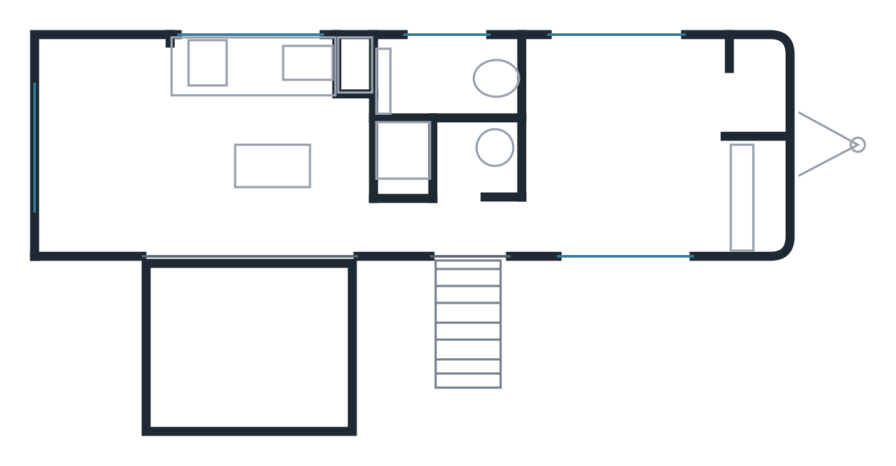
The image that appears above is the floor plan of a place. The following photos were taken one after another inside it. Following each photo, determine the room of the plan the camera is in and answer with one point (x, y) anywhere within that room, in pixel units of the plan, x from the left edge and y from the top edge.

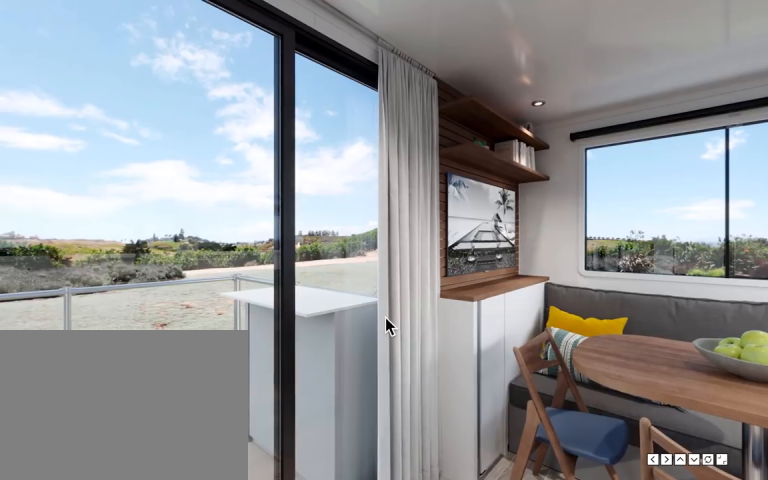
(271, 154)
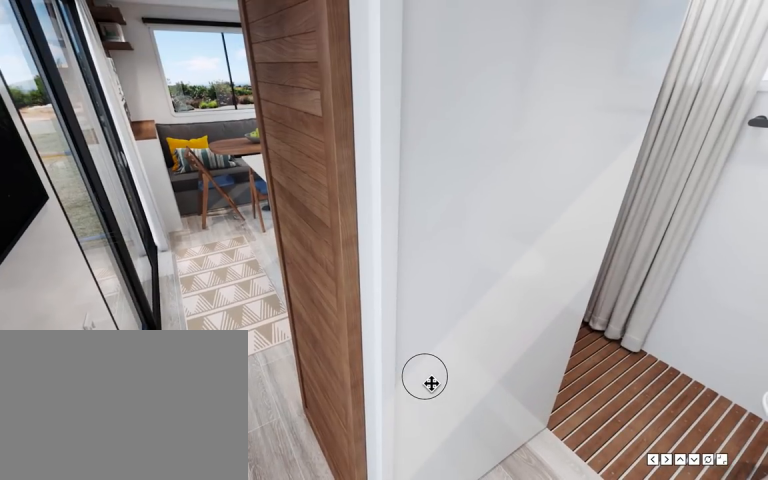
(450, 228)
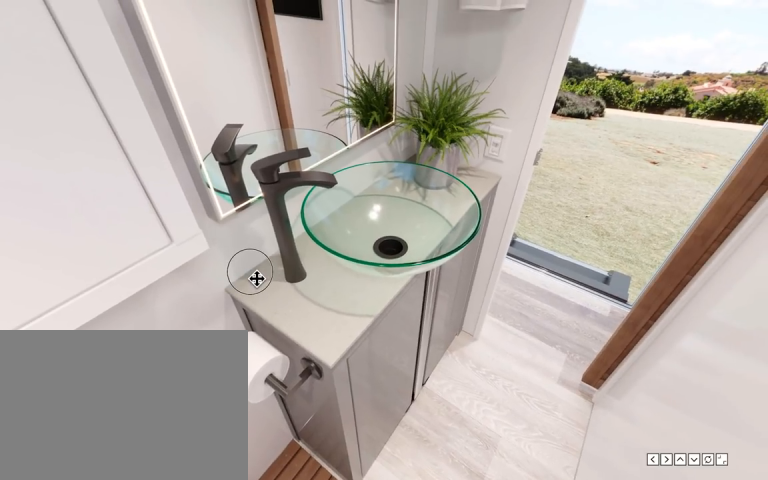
(455, 127)
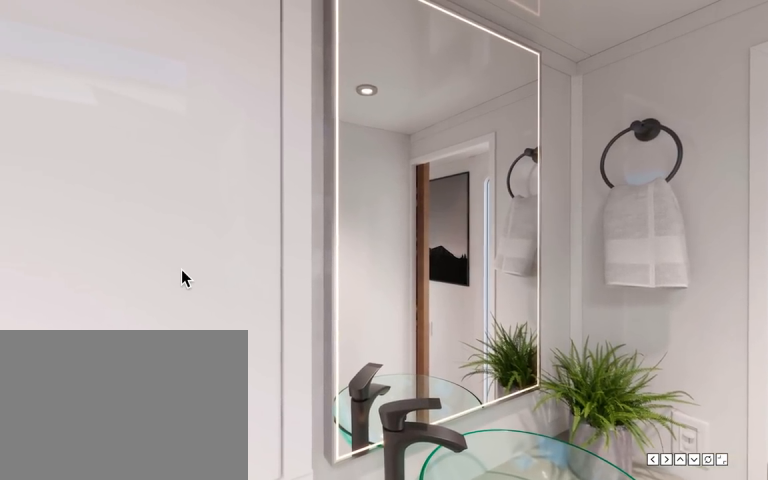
(450, 155)
